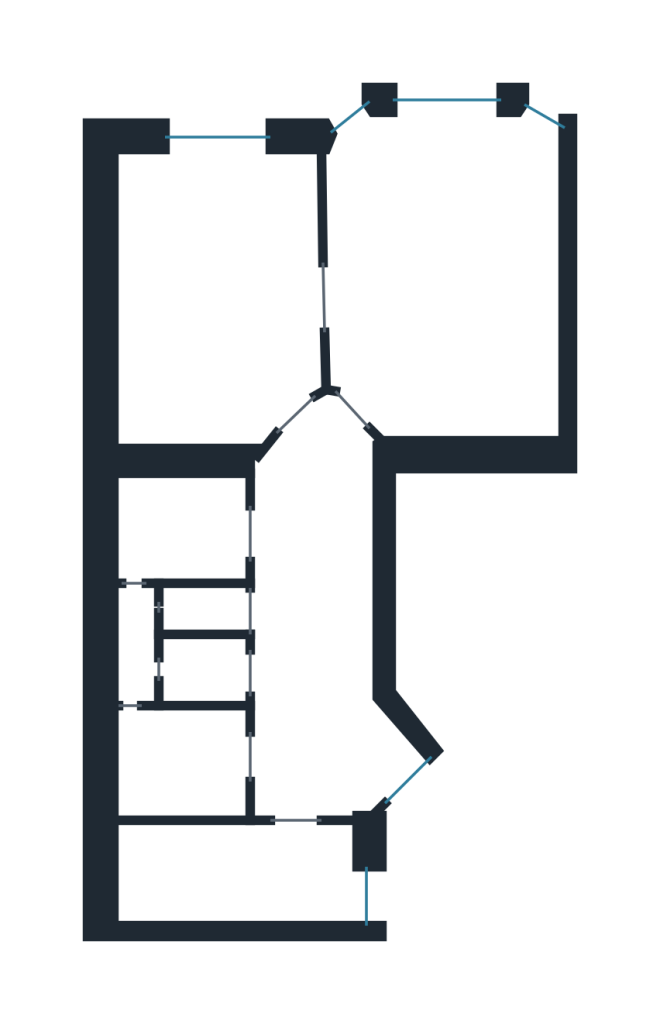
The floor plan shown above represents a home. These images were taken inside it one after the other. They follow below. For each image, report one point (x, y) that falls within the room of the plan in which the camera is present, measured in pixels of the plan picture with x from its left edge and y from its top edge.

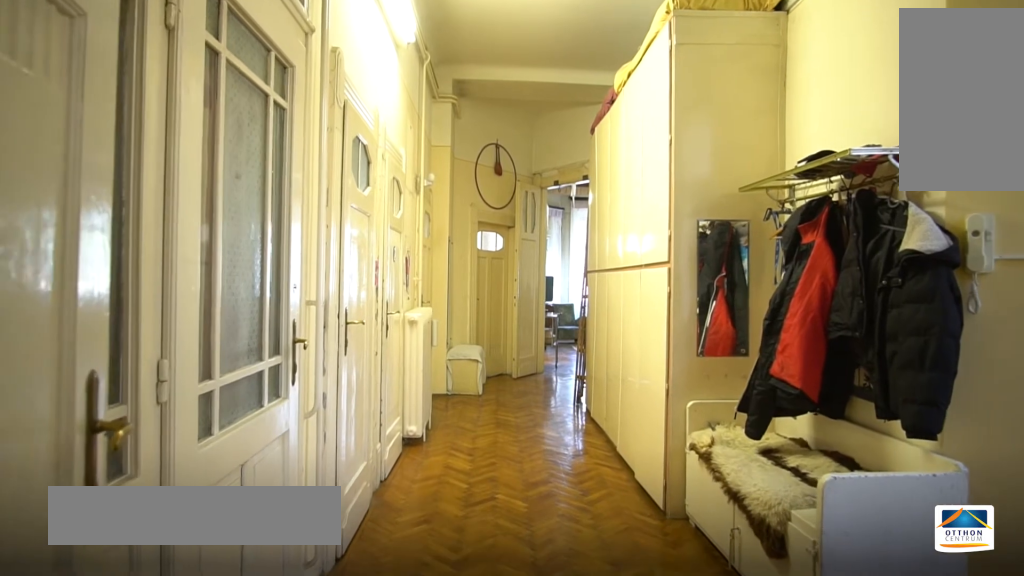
(320, 607)
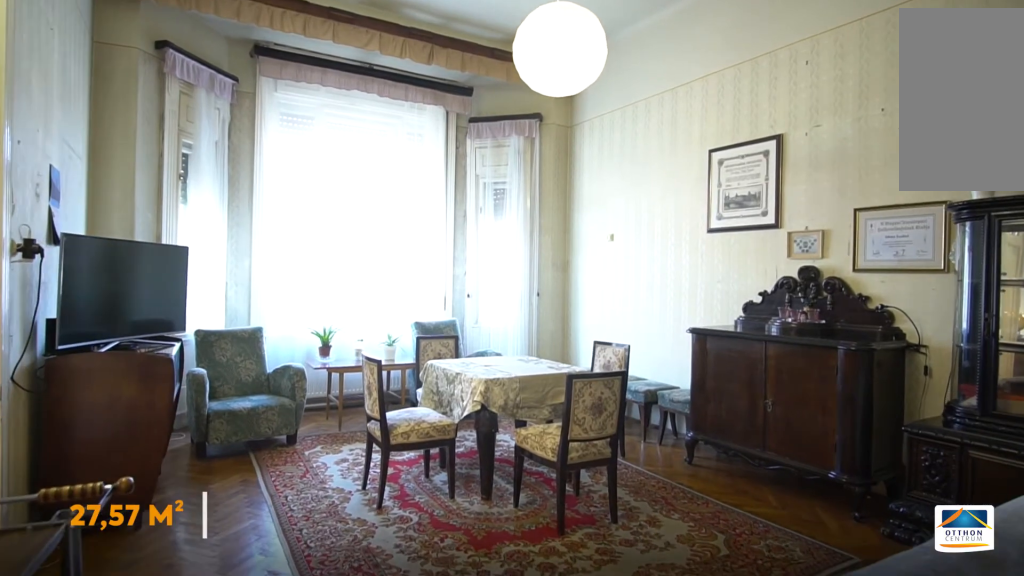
(462, 284)
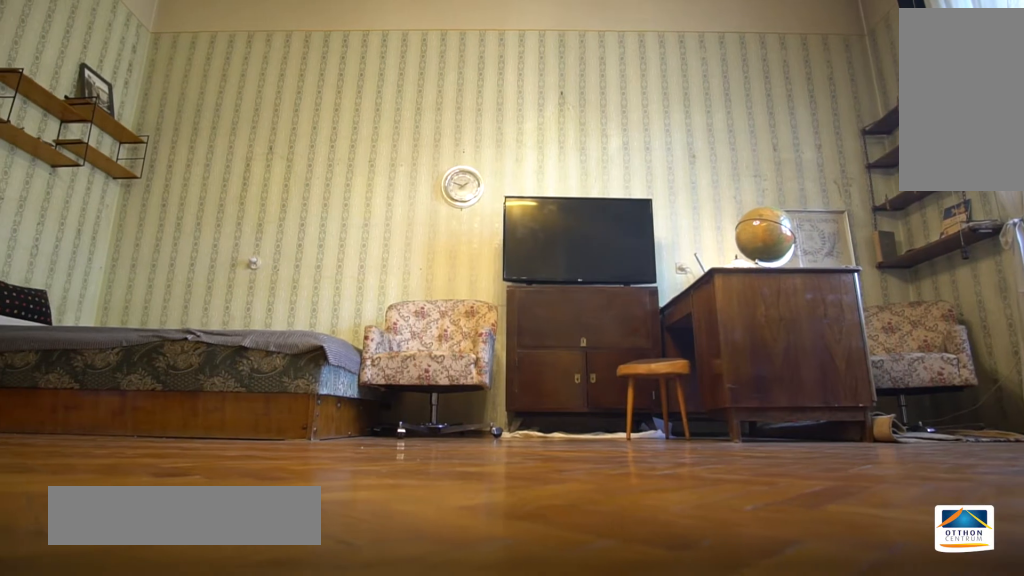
(234, 293)
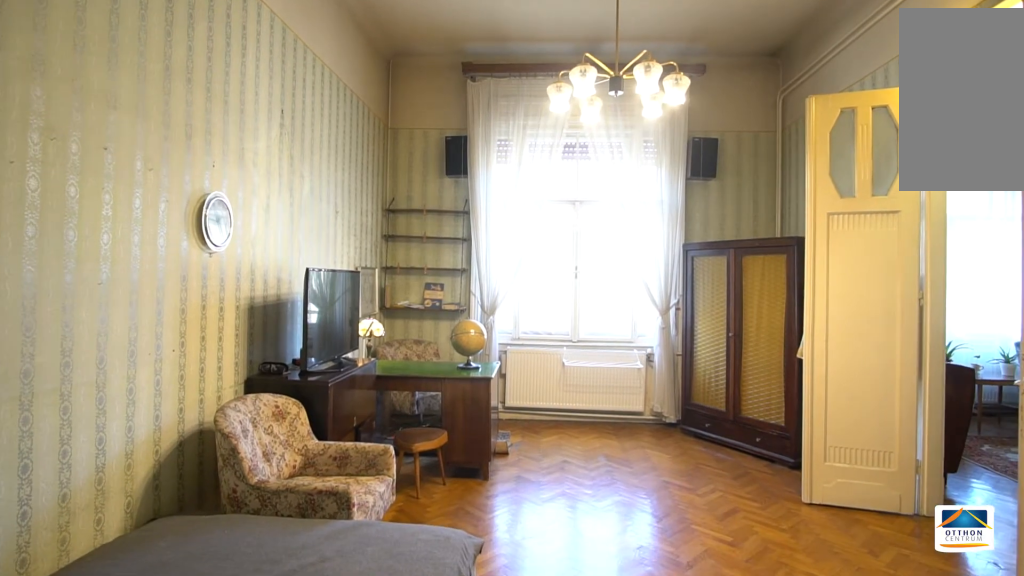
(234, 291)
